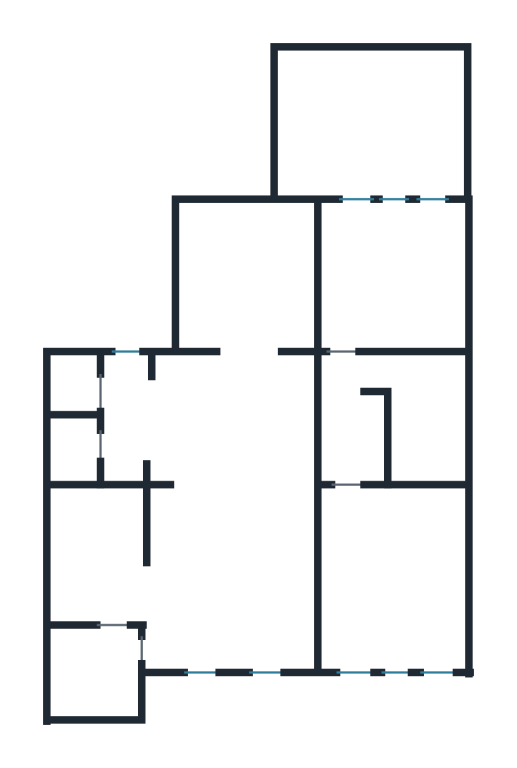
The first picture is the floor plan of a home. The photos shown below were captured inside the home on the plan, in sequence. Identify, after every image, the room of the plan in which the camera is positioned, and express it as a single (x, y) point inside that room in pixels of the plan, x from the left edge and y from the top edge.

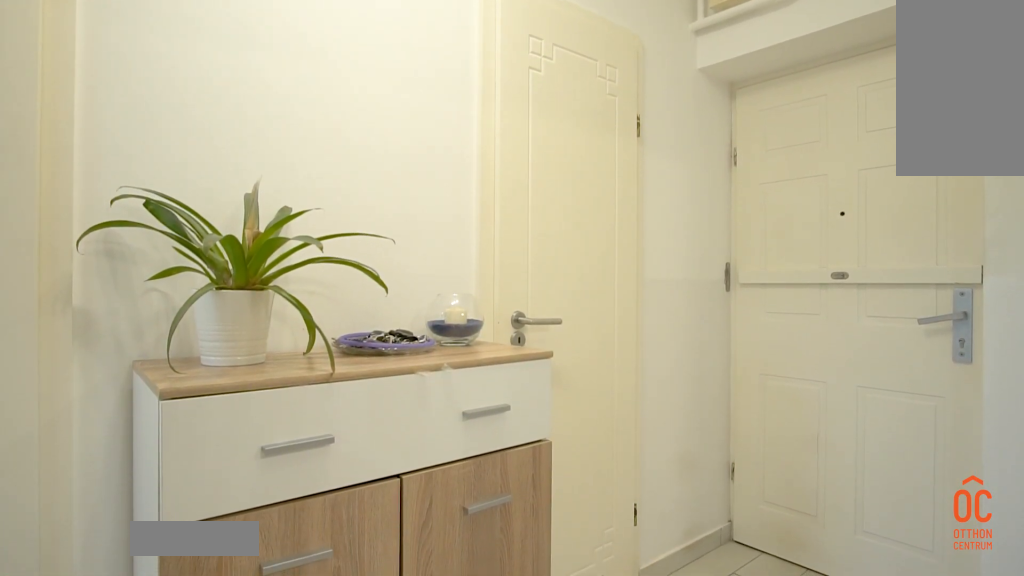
(129, 418)
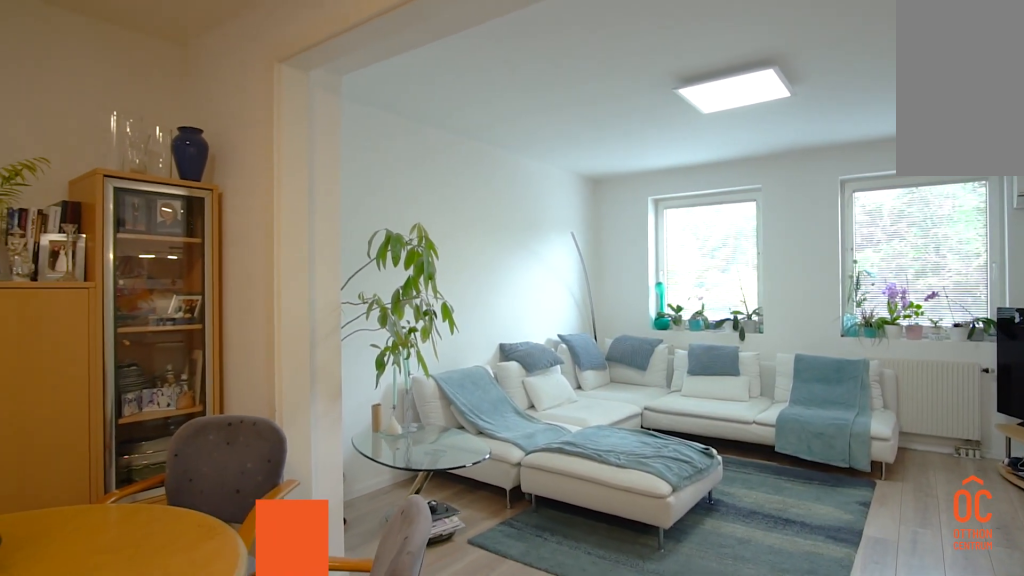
(253, 516)
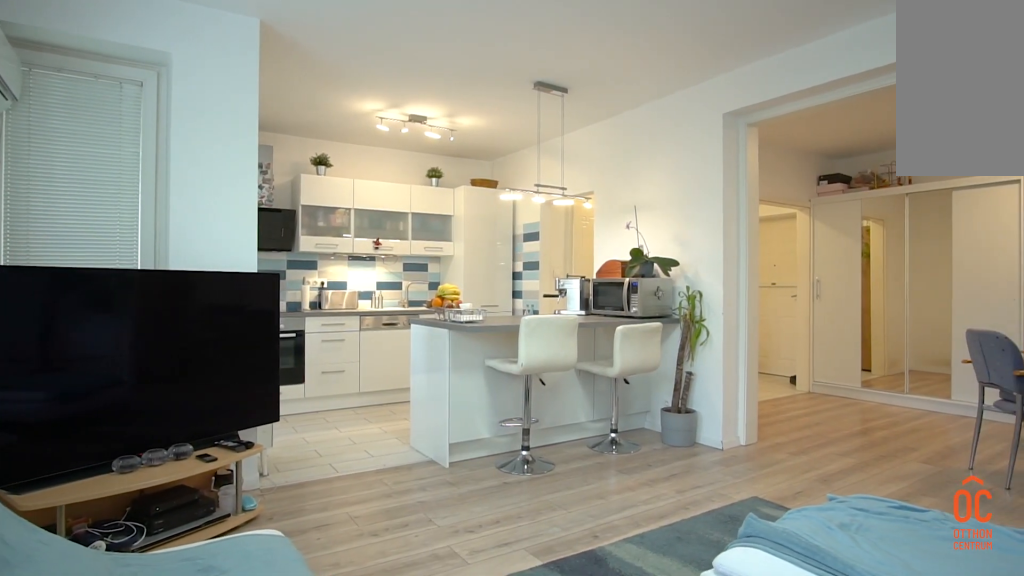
(254, 516)
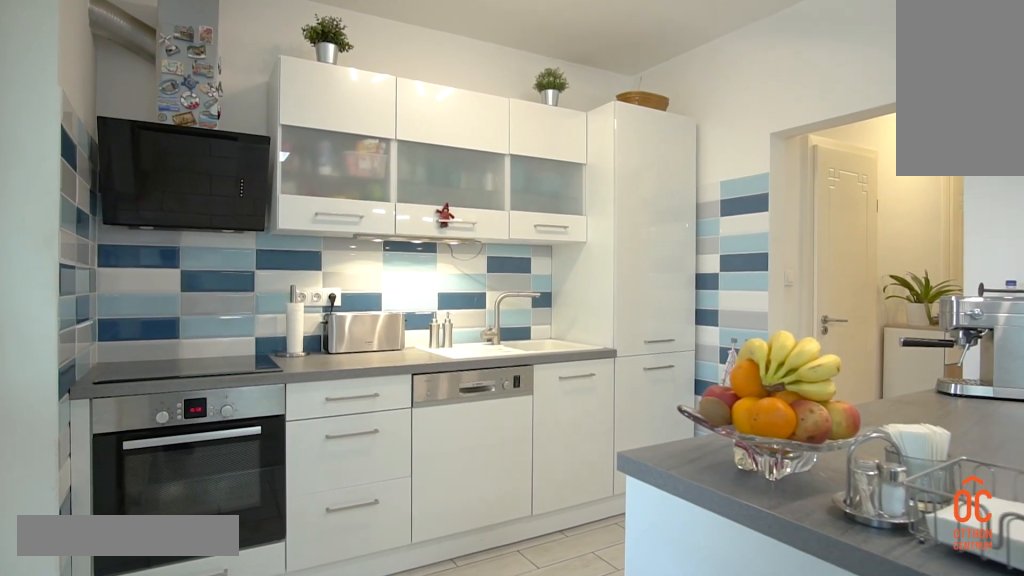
(99, 558)
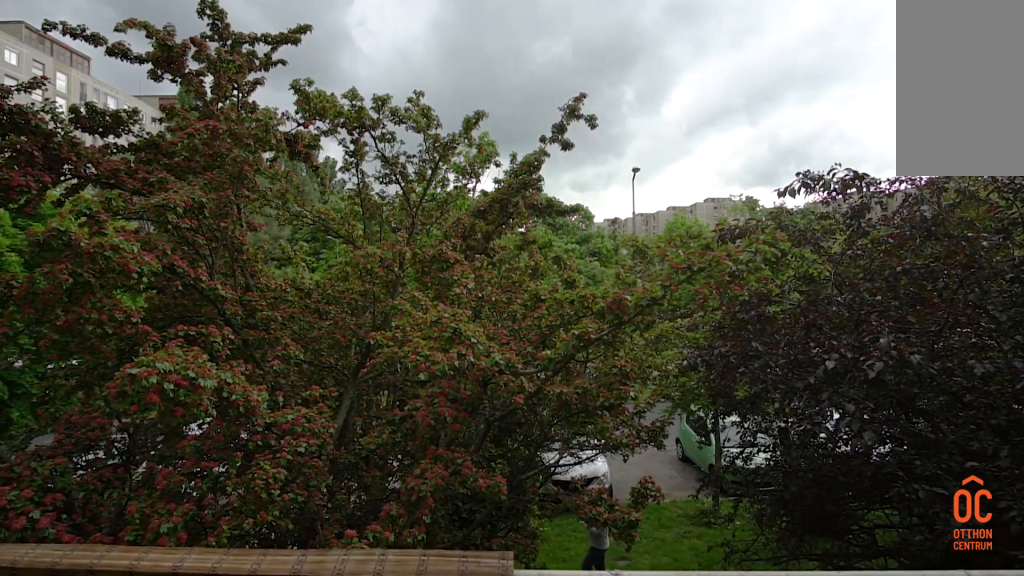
(104, 697)
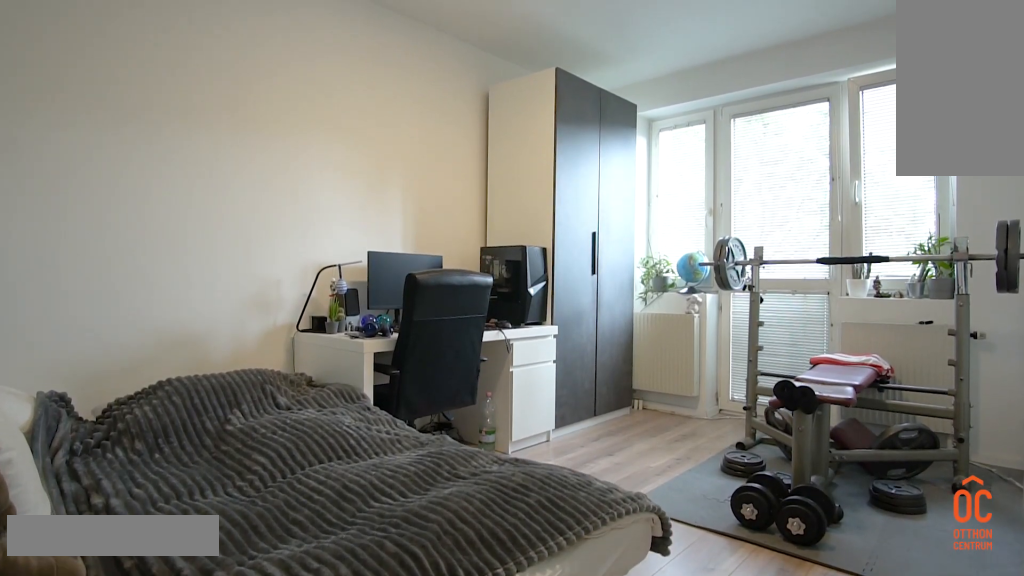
(413, 579)
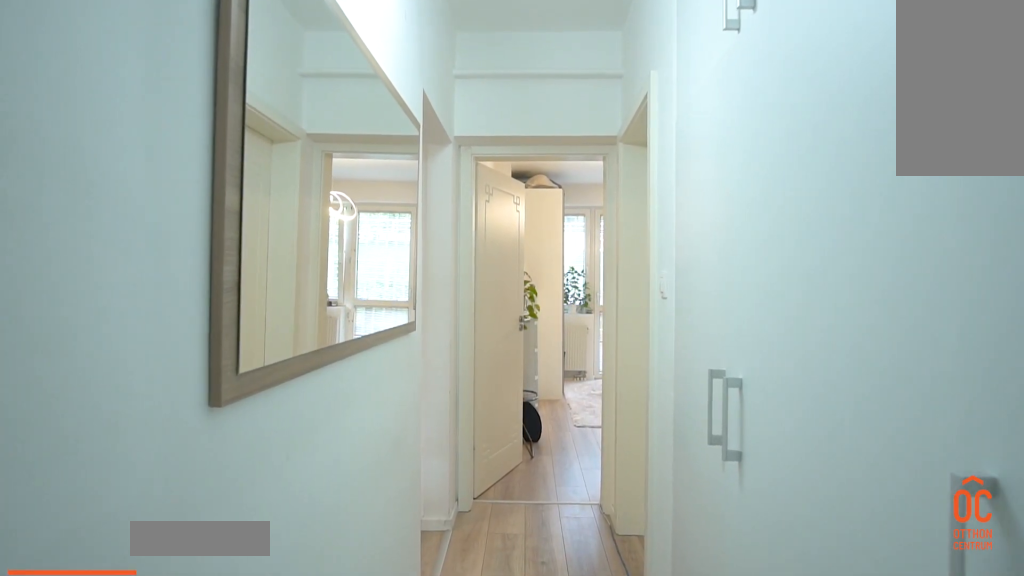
(341, 431)
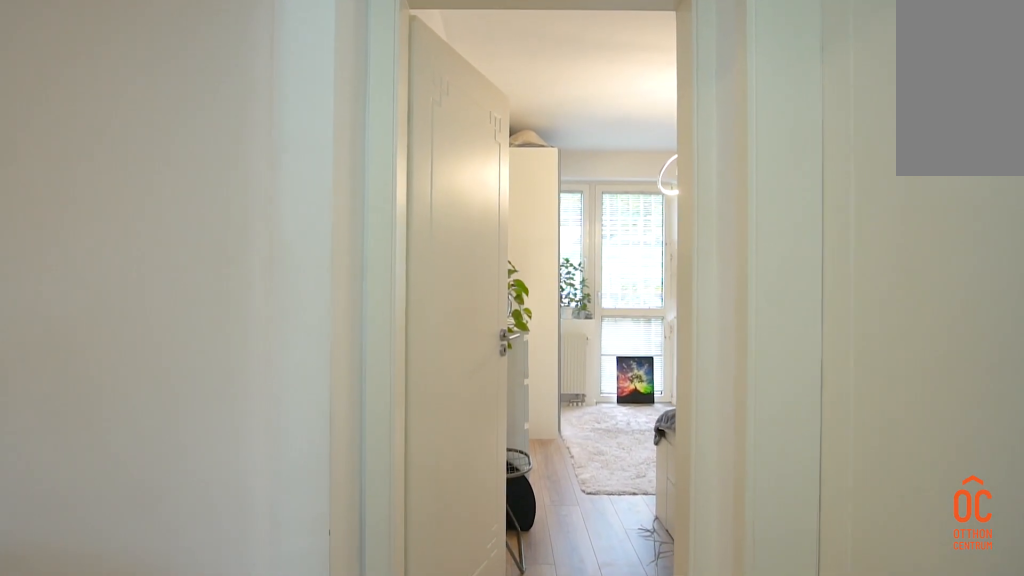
(340, 431)
